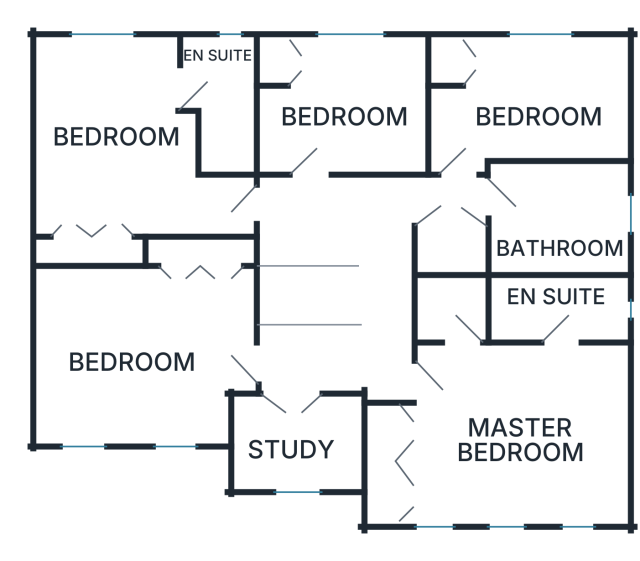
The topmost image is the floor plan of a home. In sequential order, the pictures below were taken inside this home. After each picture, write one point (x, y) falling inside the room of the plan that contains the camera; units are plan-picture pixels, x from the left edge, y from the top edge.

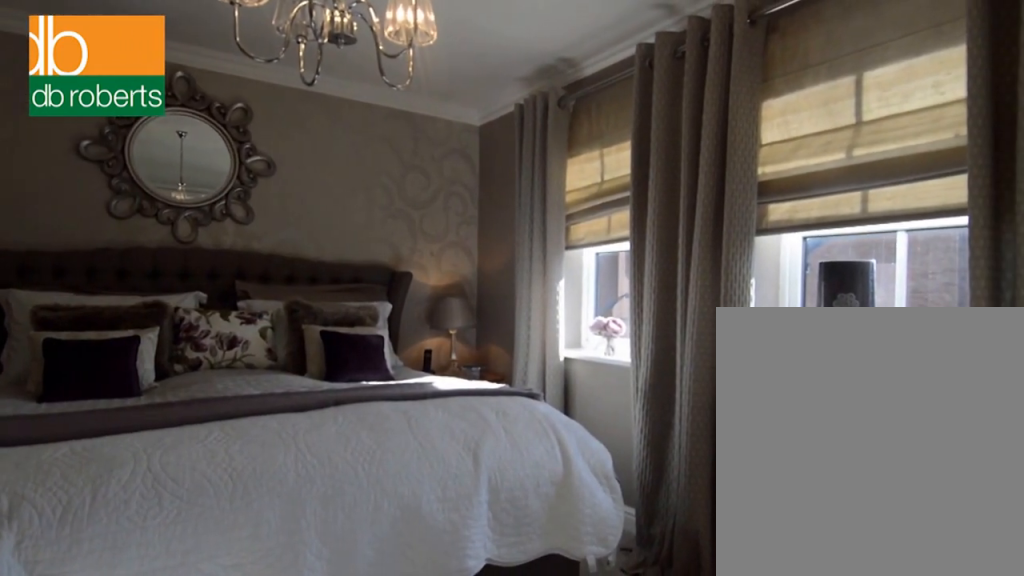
(498, 424)
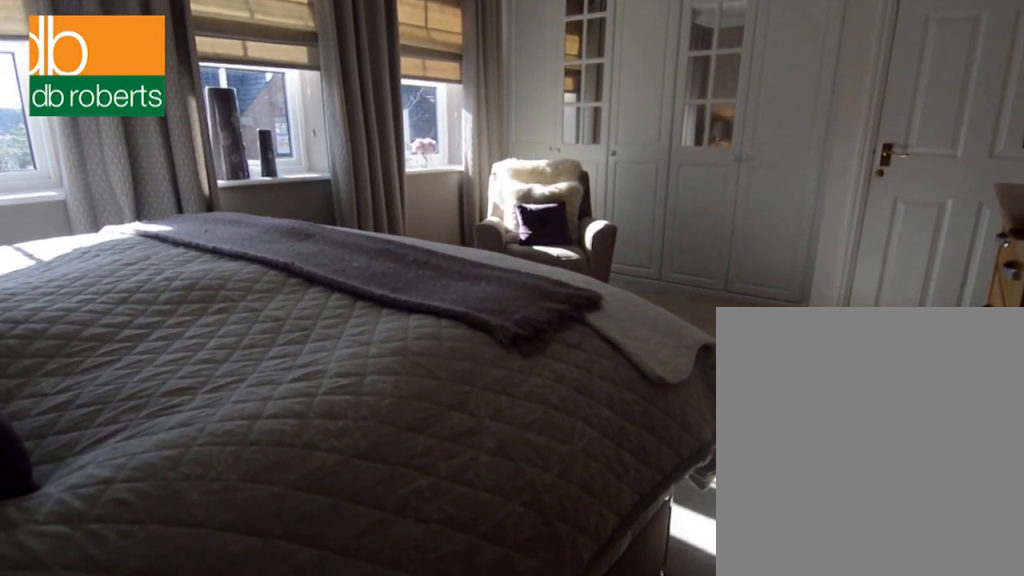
(498, 424)
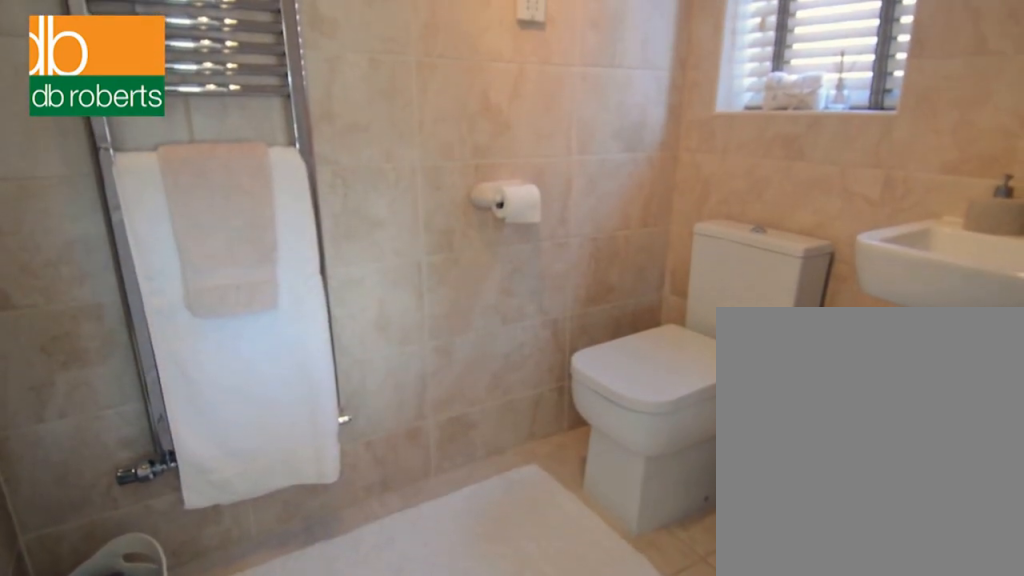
(558, 307)
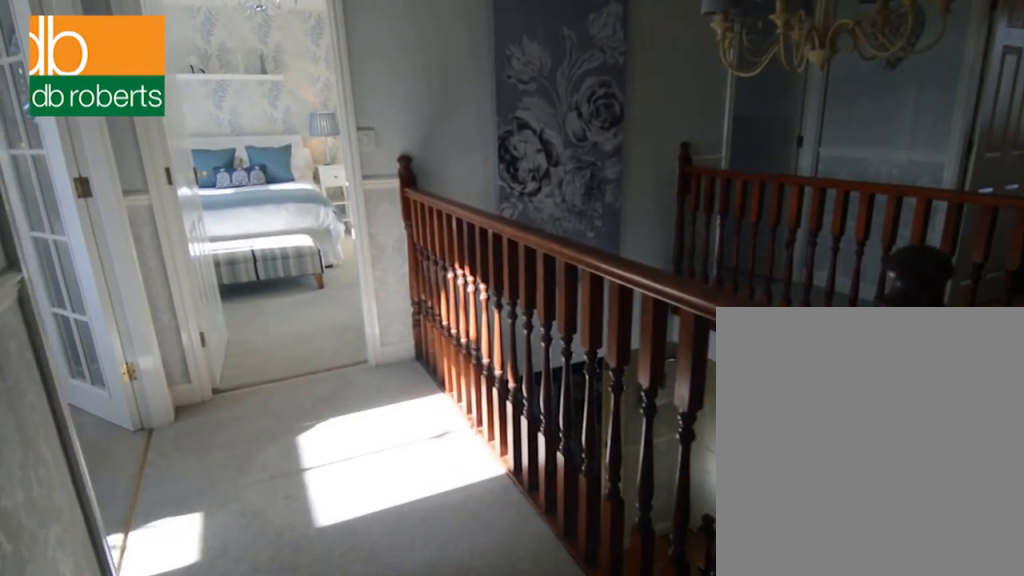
(357, 276)
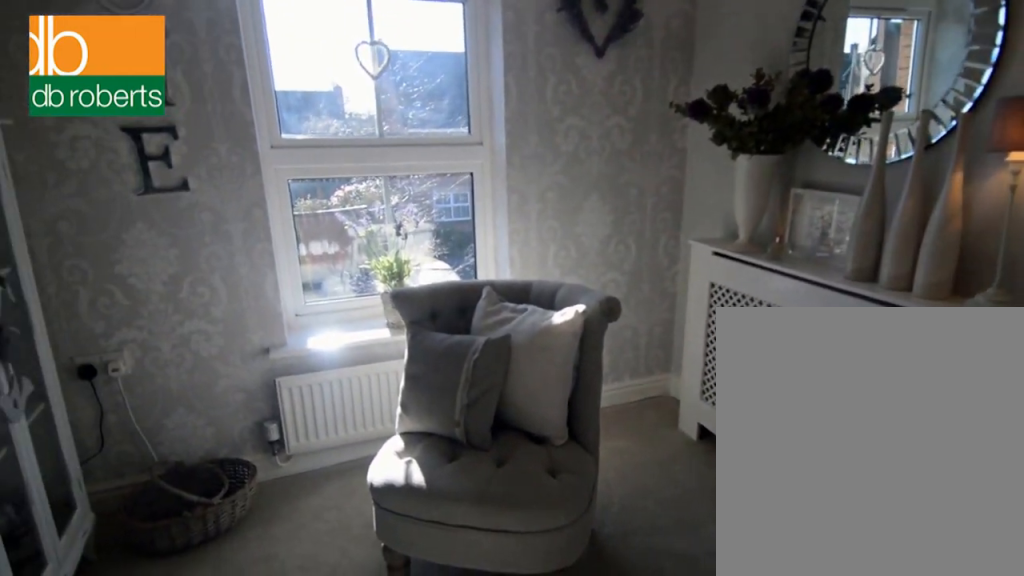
(296, 443)
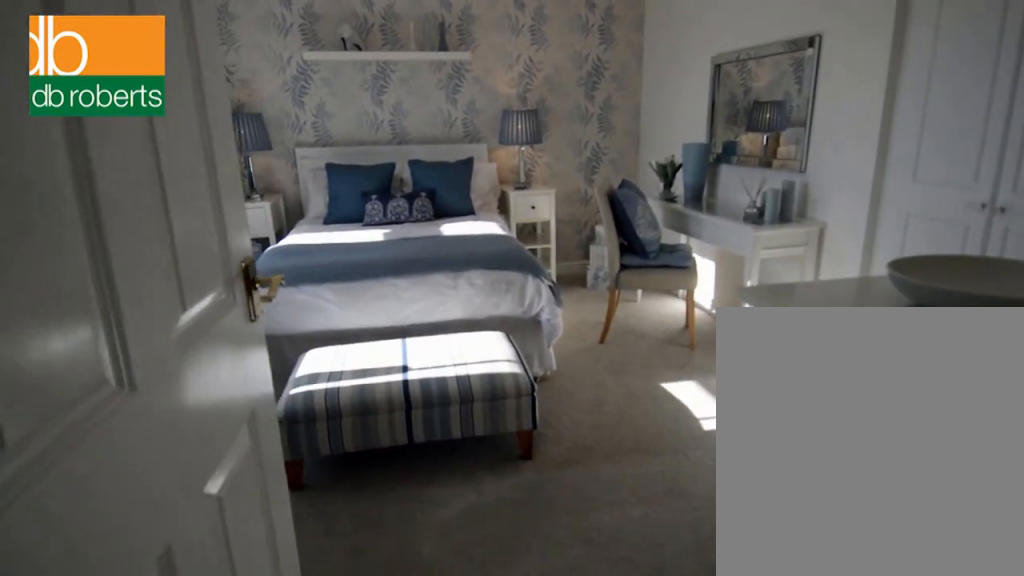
(148, 346)
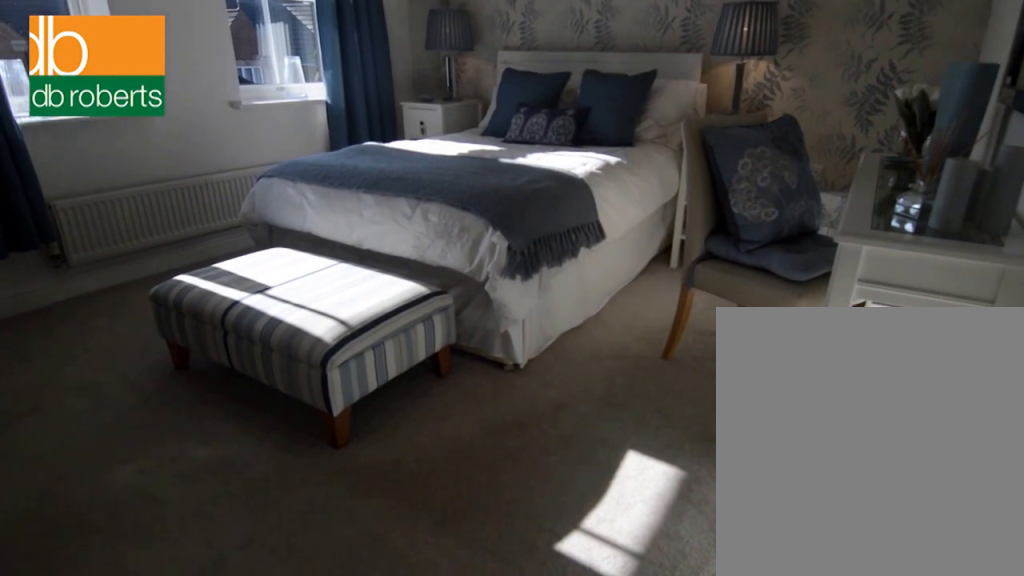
(148, 346)
